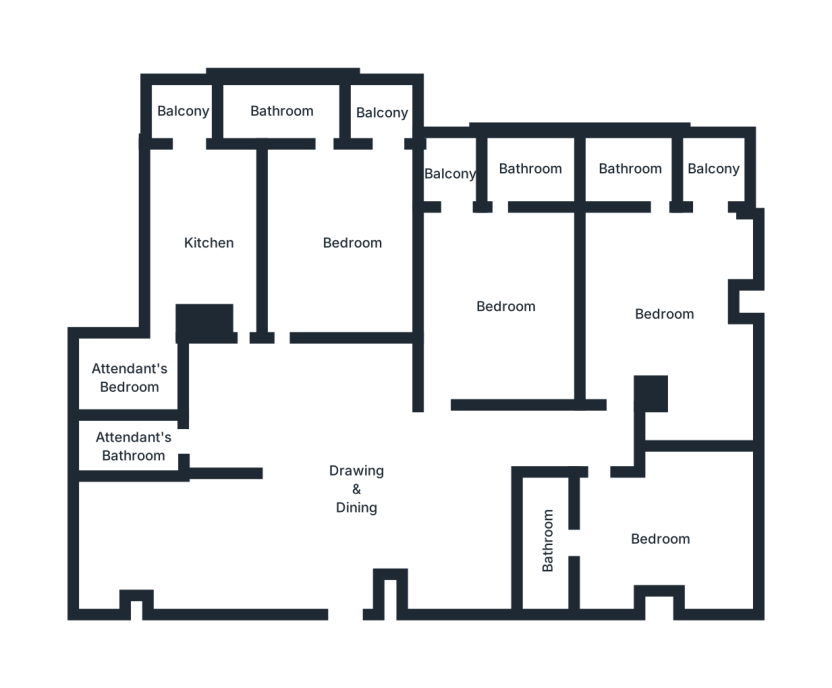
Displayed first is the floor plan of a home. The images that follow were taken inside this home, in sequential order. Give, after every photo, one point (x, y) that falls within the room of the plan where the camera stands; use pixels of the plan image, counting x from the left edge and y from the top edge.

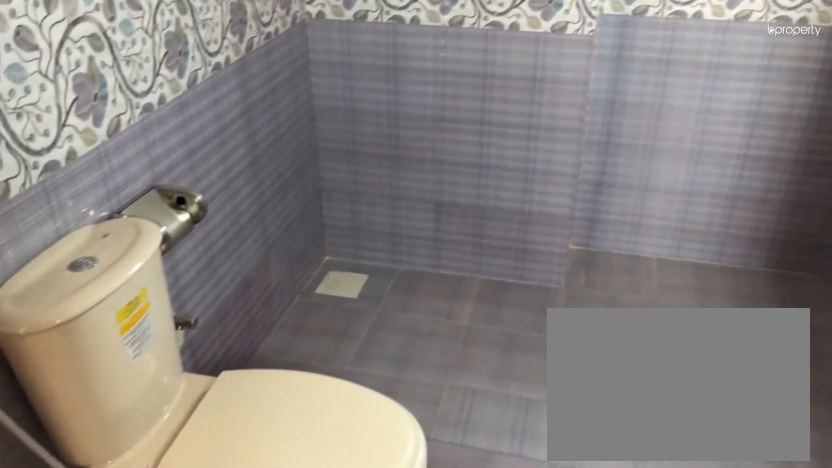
(278, 110)
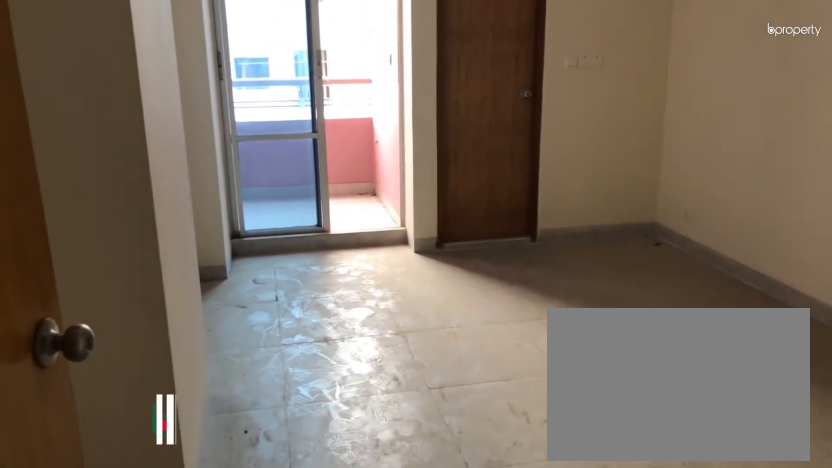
(506, 309)
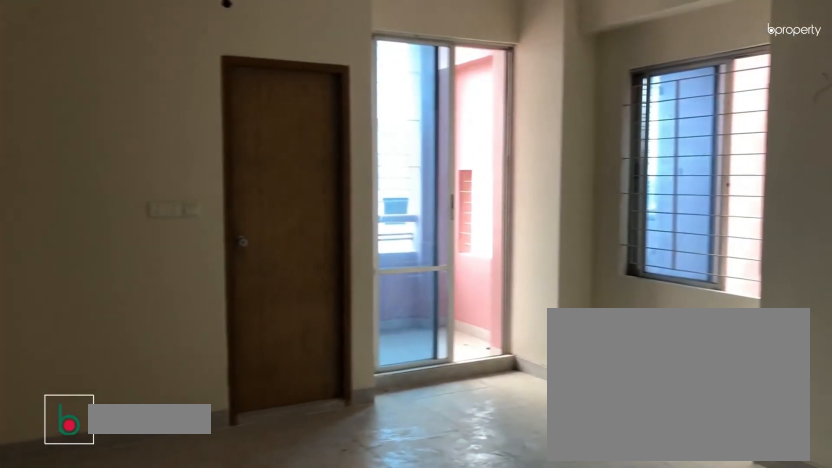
(666, 313)
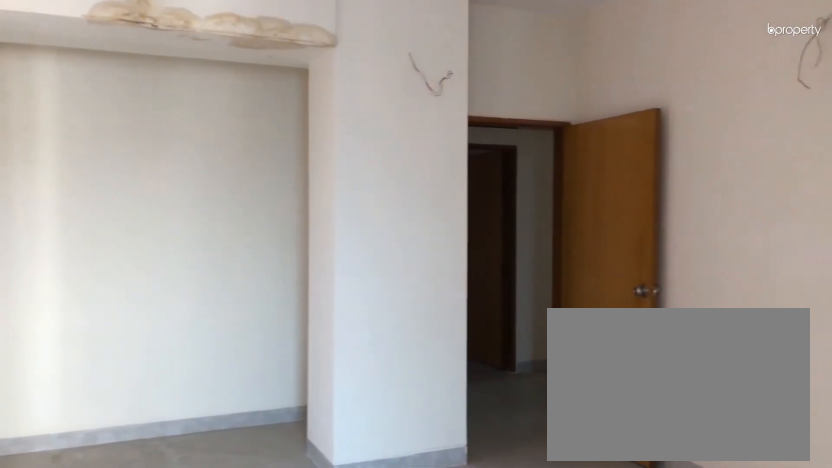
(666, 313)
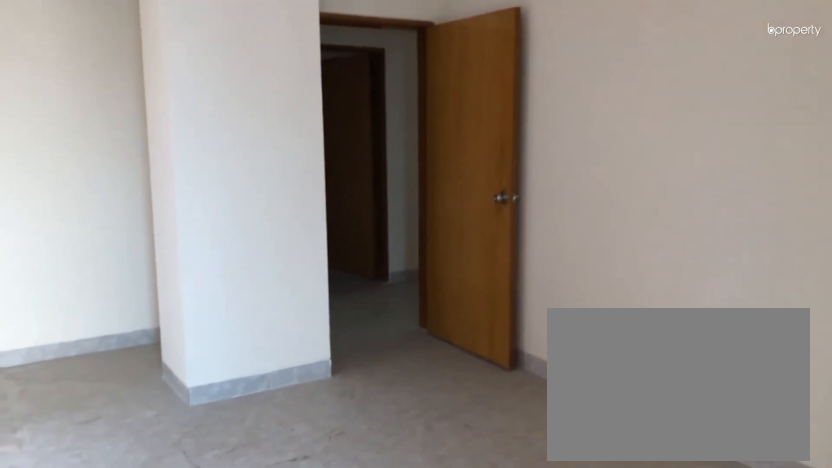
(666, 313)
